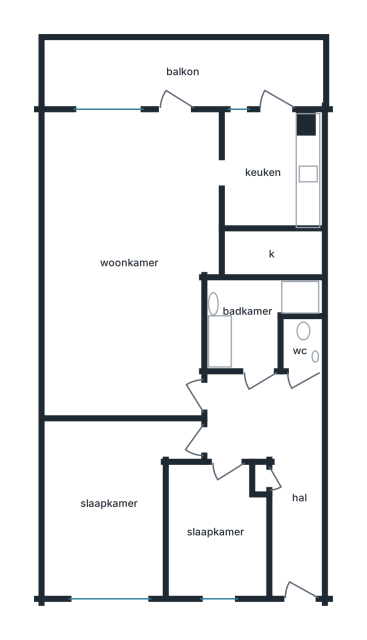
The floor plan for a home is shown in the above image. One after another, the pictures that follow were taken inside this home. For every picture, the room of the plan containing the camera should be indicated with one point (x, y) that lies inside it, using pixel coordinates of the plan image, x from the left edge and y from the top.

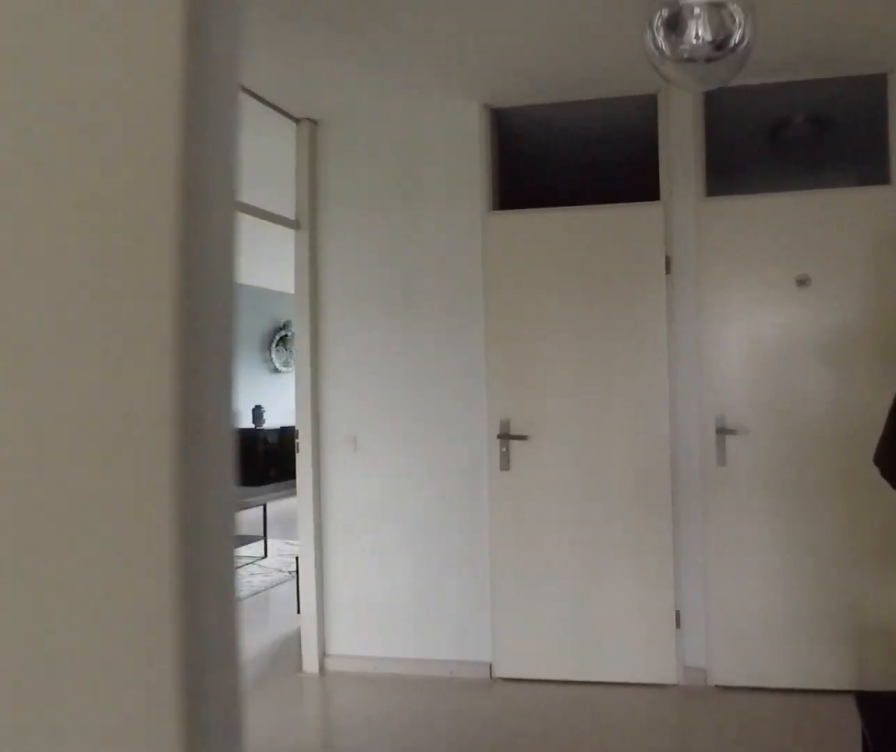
(275, 459)
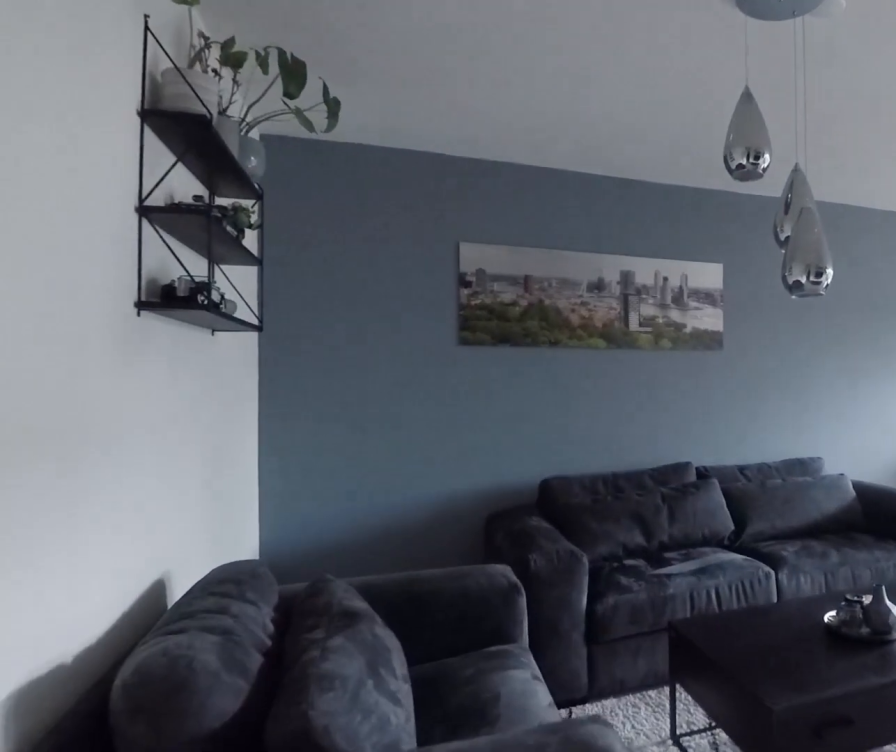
(130, 259)
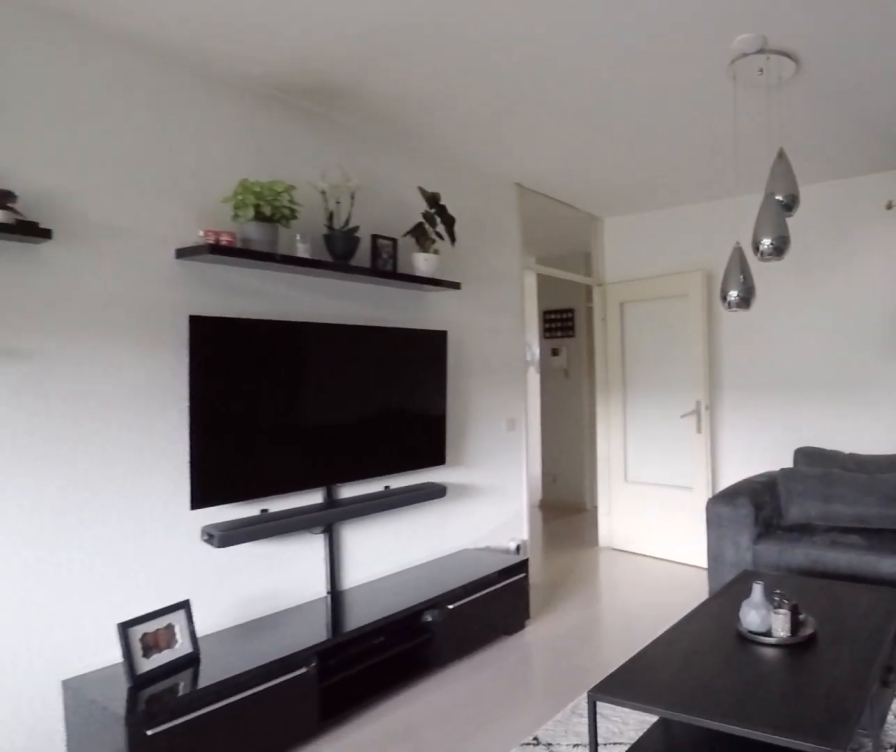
(130, 259)
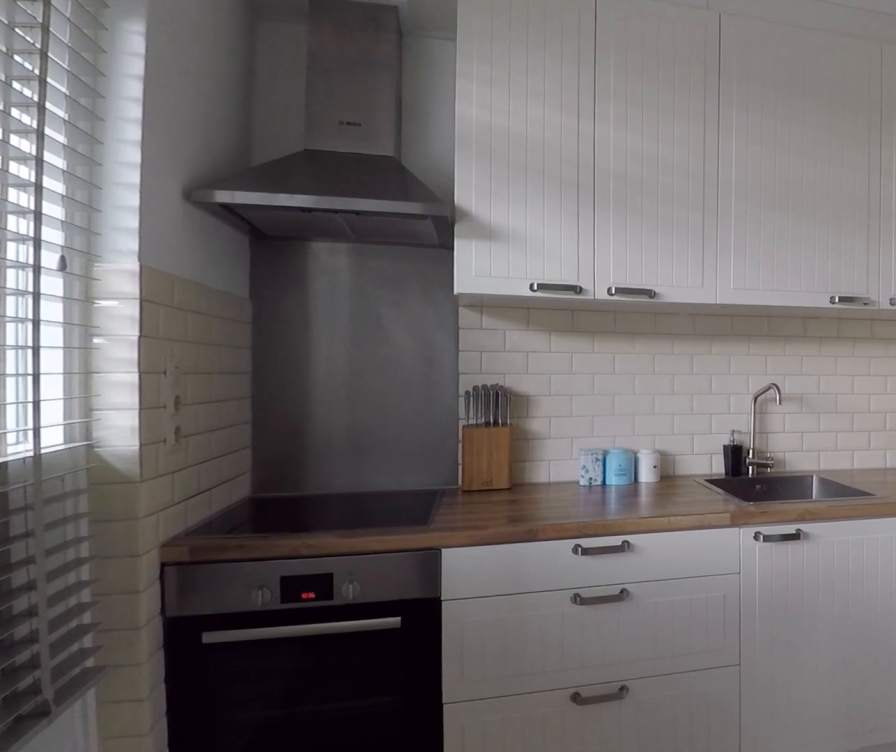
(269, 171)
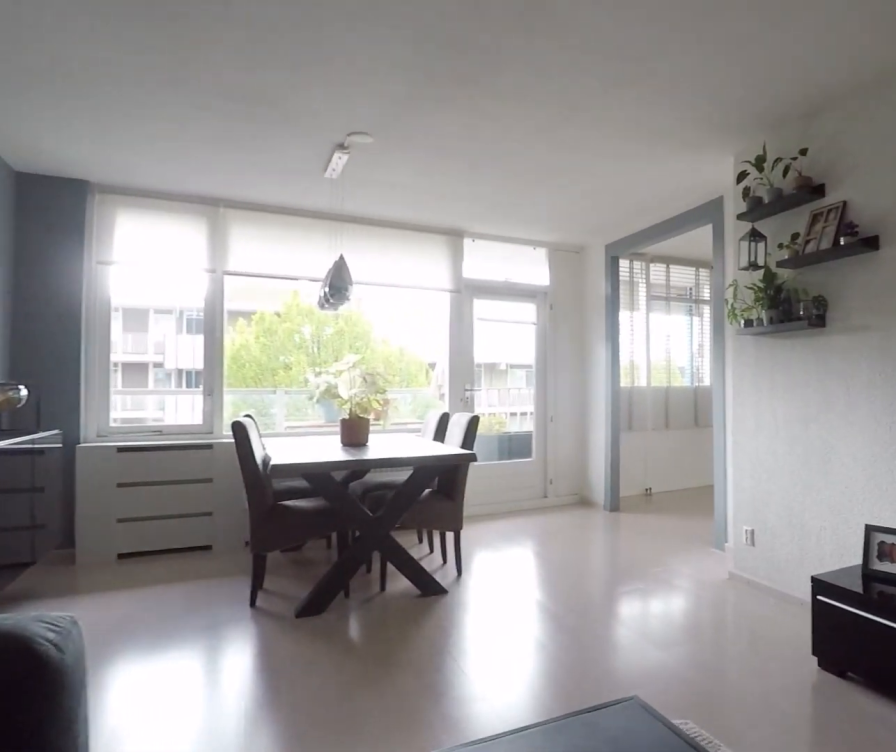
(130, 259)
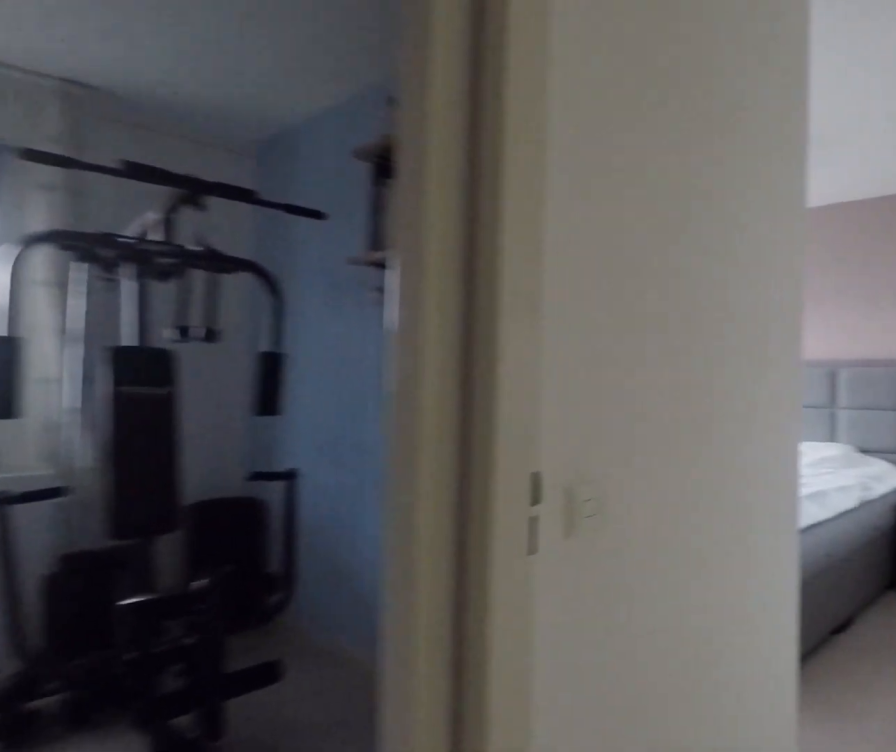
(275, 460)
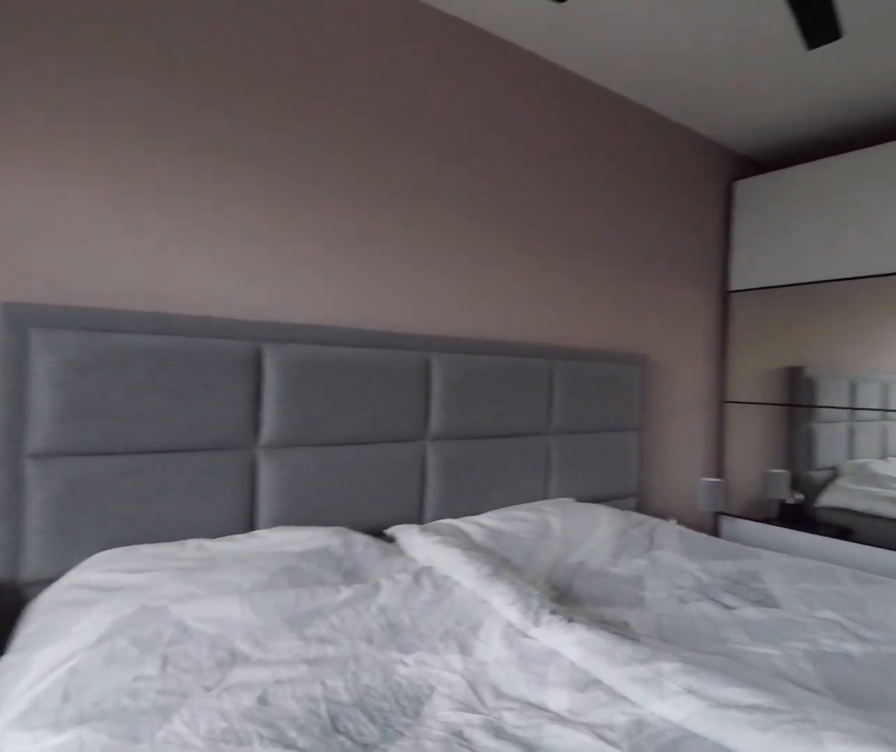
(110, 505)
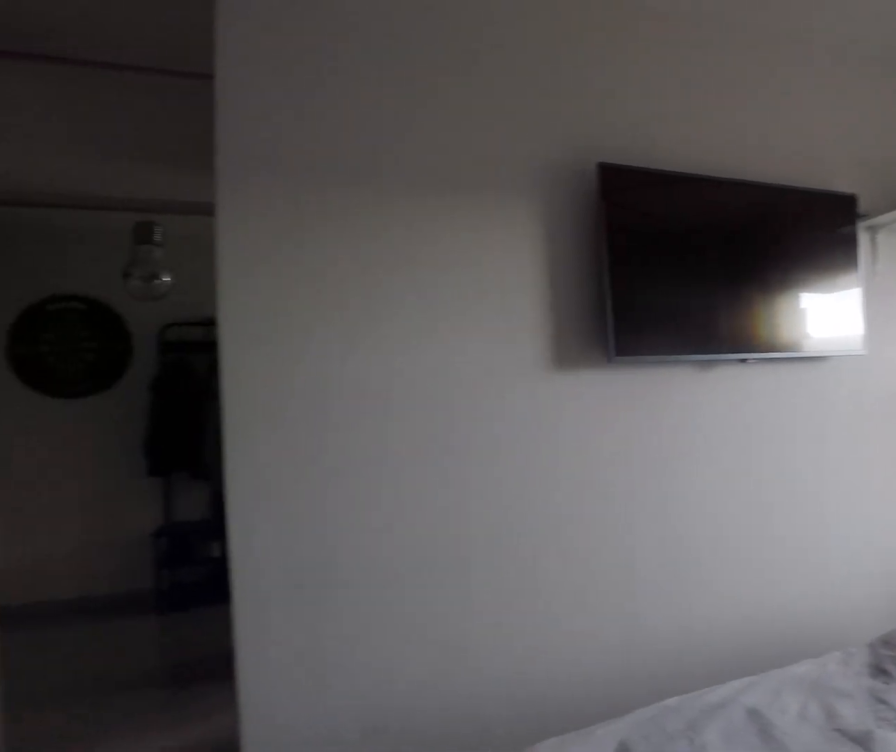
(110, 505)
